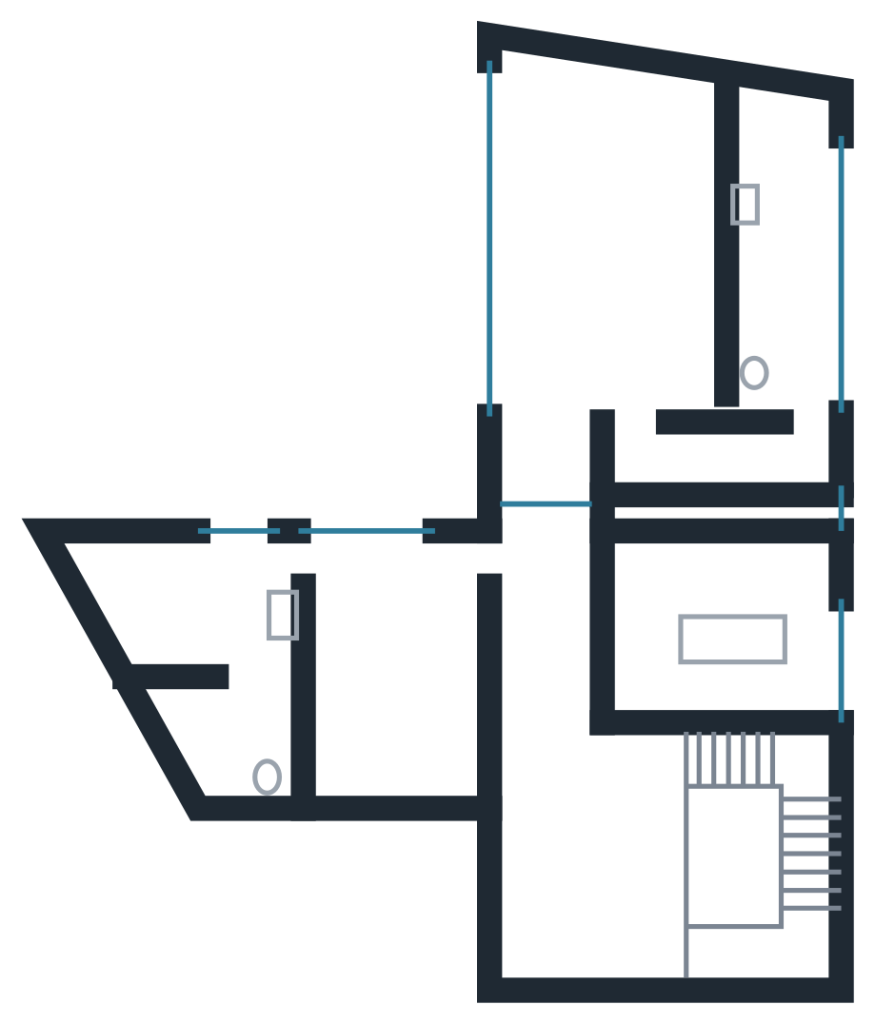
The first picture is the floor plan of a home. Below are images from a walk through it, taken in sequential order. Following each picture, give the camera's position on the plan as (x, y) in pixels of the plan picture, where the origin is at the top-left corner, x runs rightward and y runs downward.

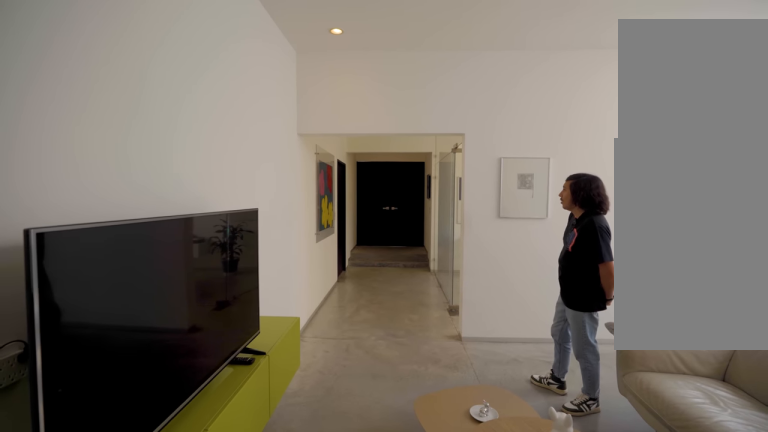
(569, 864)
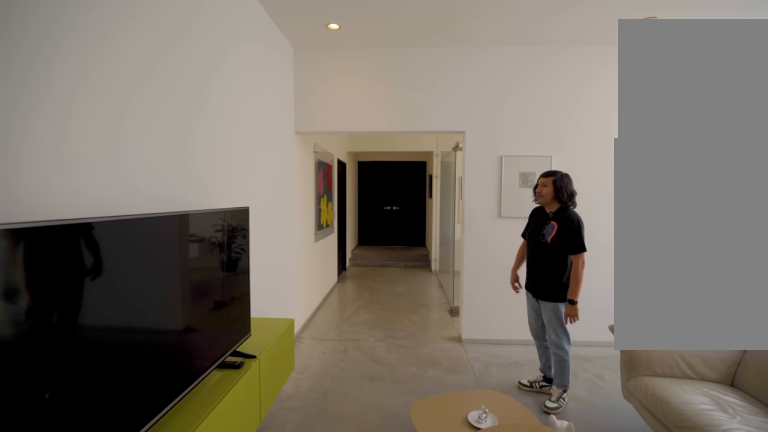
(569, 864)
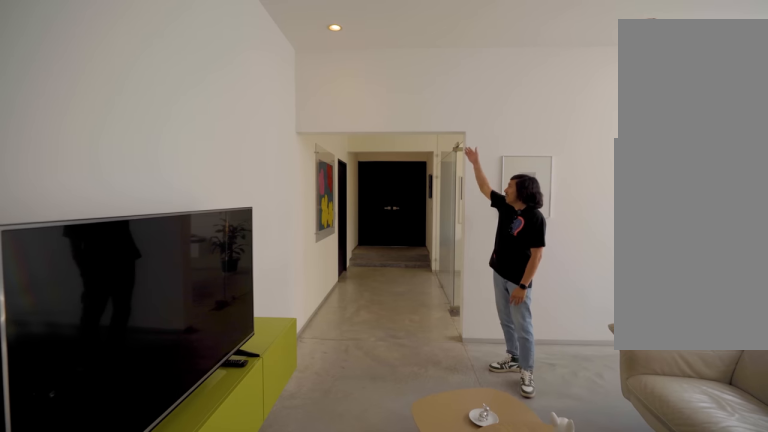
(569, 864)
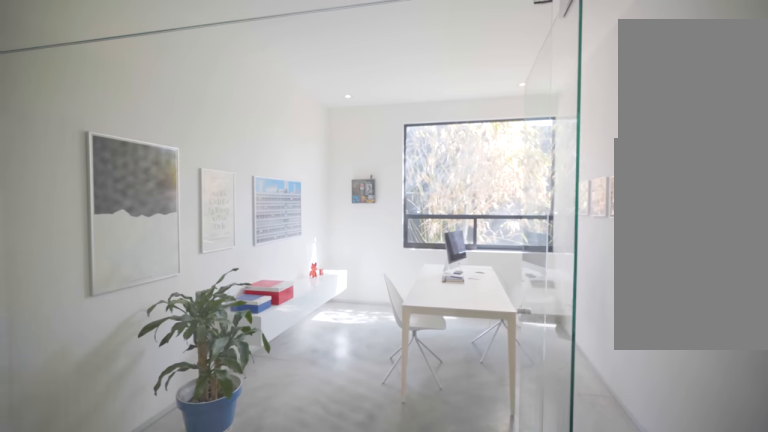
(545, 680)
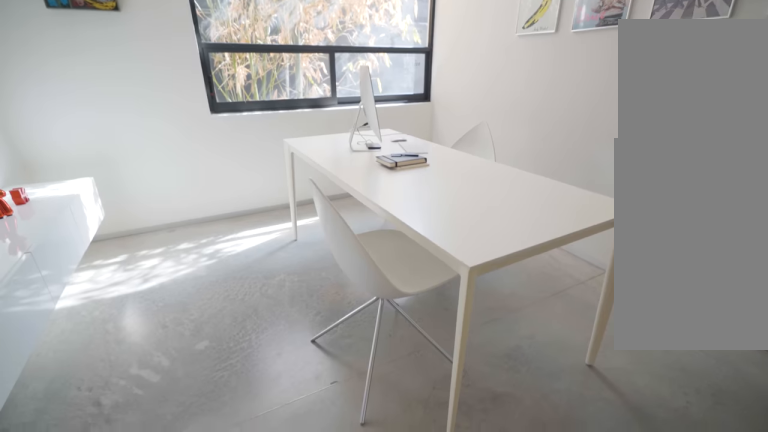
(642, 631)
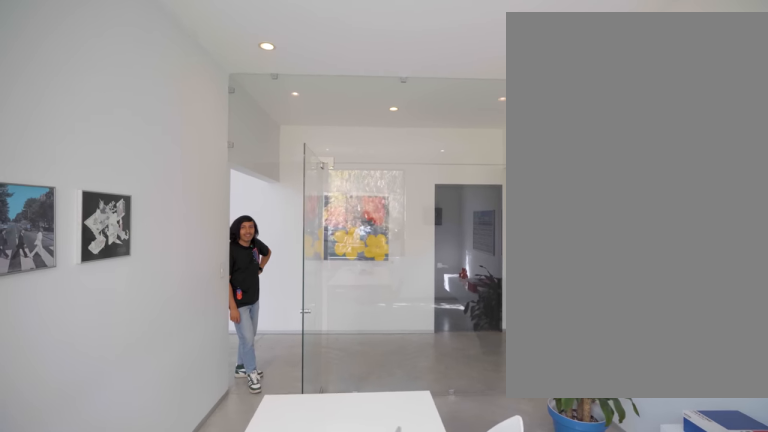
(798, 603)
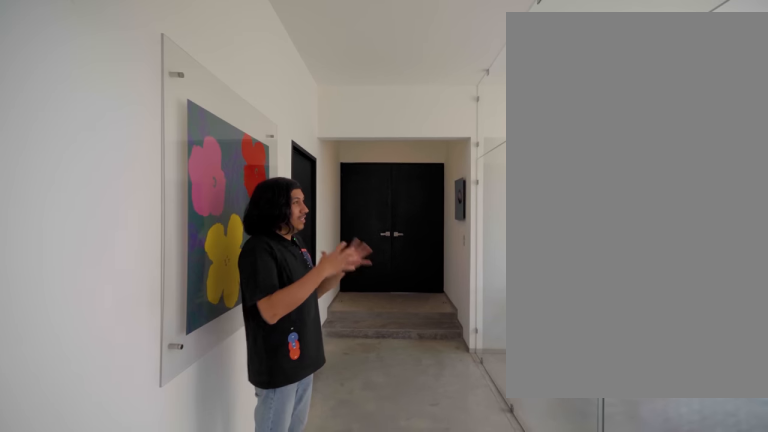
(548, 689)
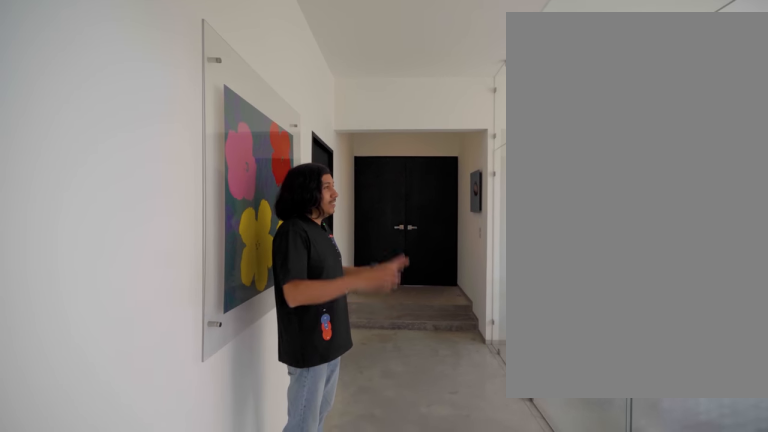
(548, 691)
